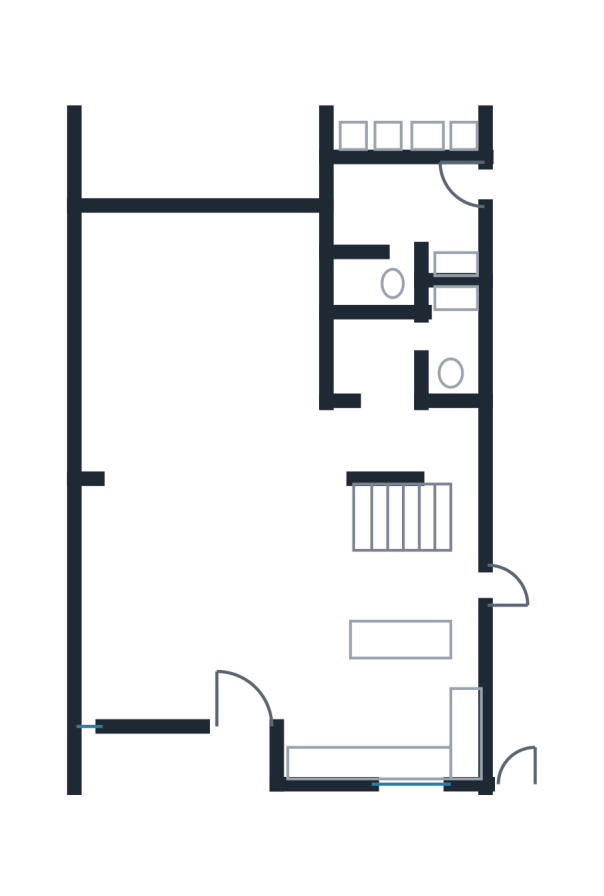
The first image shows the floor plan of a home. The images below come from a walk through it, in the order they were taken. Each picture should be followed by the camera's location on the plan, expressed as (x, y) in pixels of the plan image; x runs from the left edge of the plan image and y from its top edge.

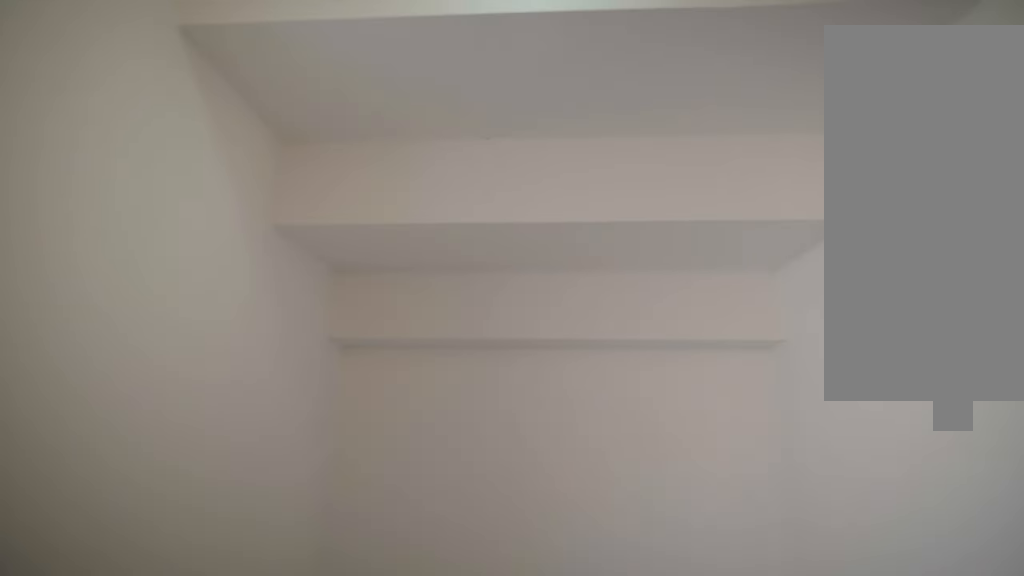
(436, 332)
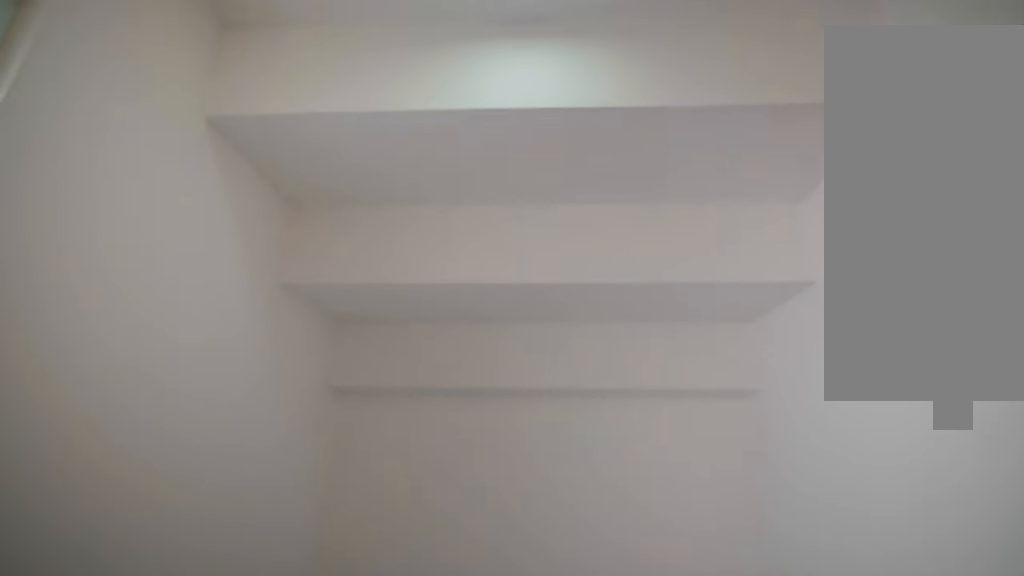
(436, 331)
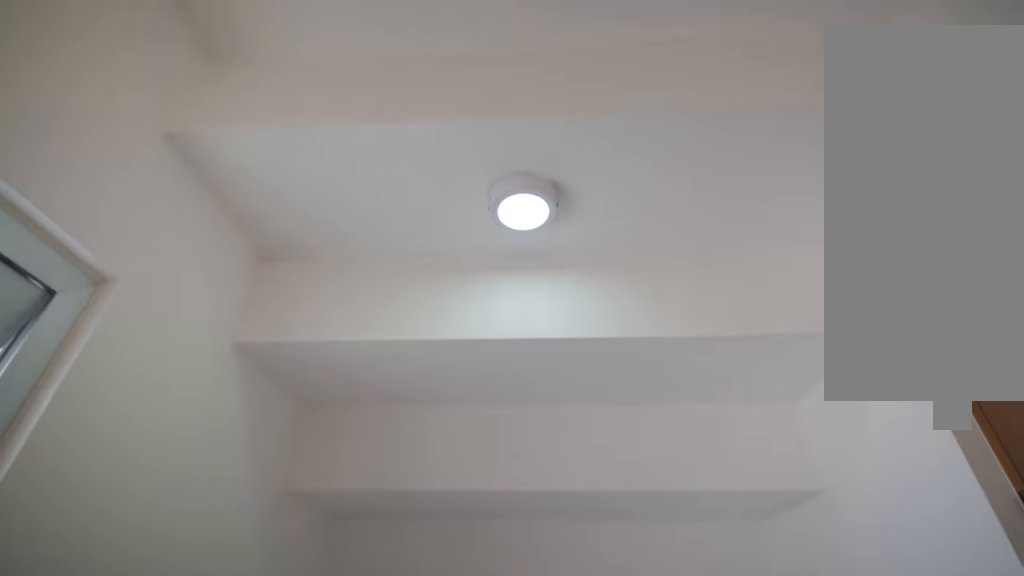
(438, 330)
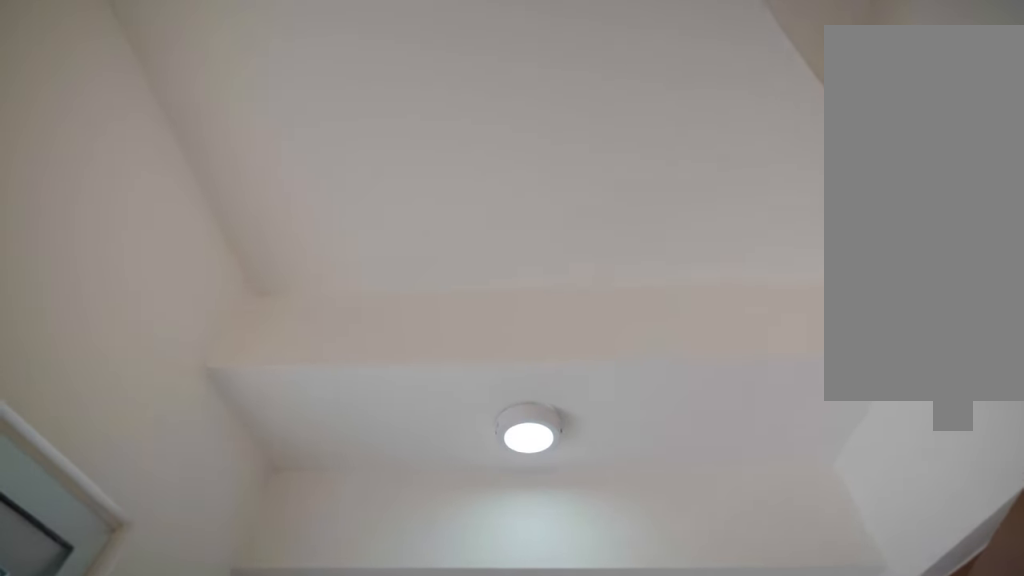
(438, 330)
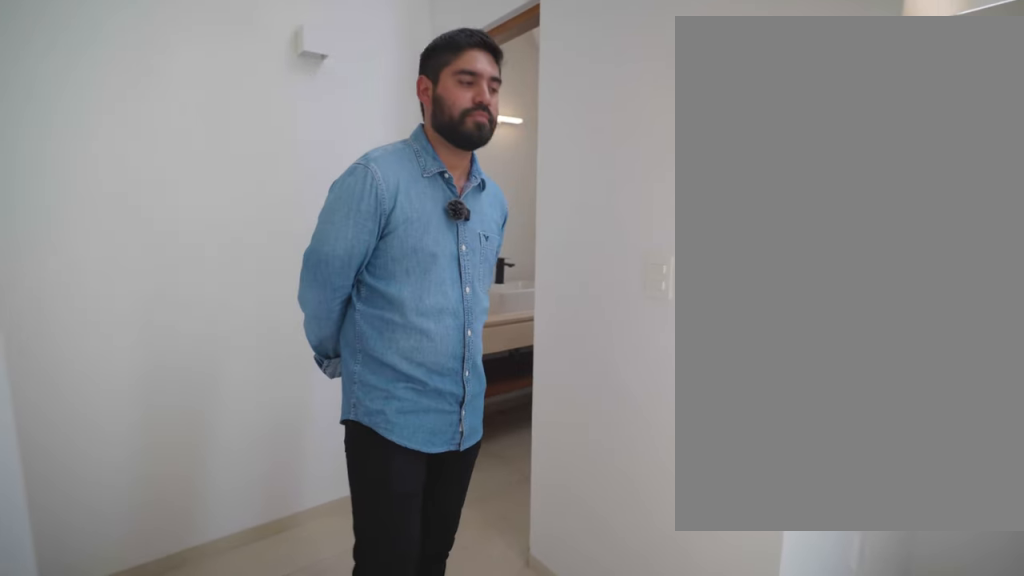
(400, 390)
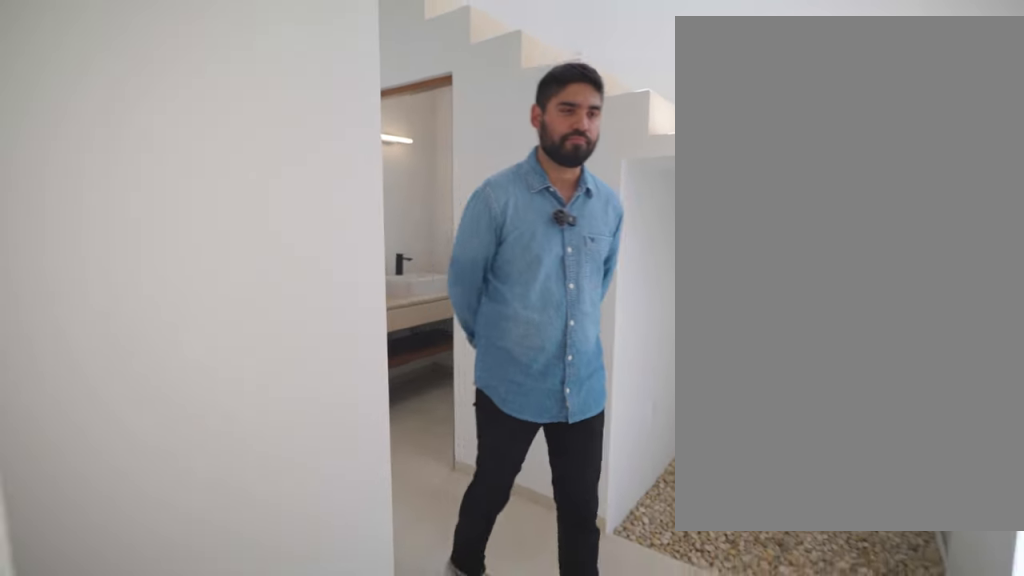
(394, 394)
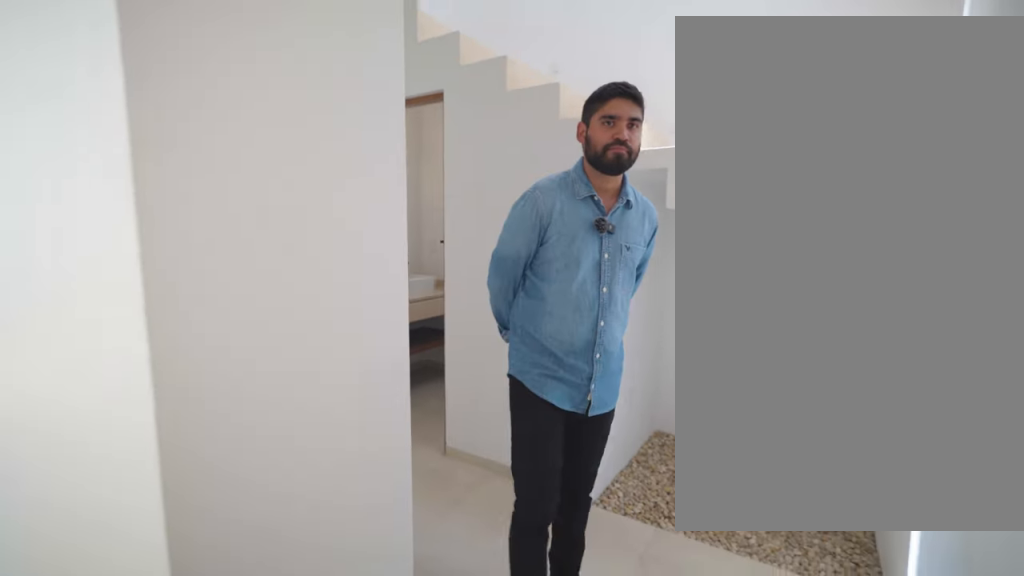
(394, 401)
